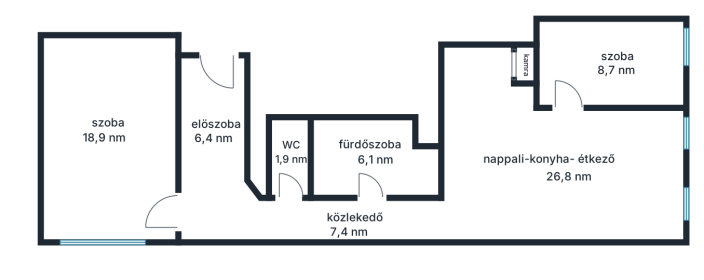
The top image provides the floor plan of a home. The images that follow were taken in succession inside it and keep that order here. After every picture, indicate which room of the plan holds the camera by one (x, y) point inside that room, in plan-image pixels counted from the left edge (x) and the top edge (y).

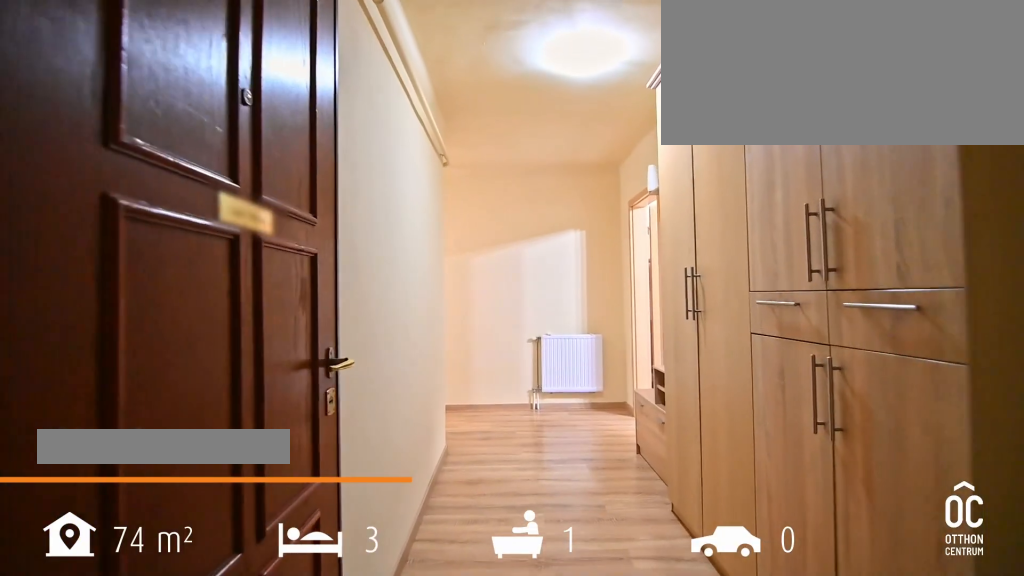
(211, 144)
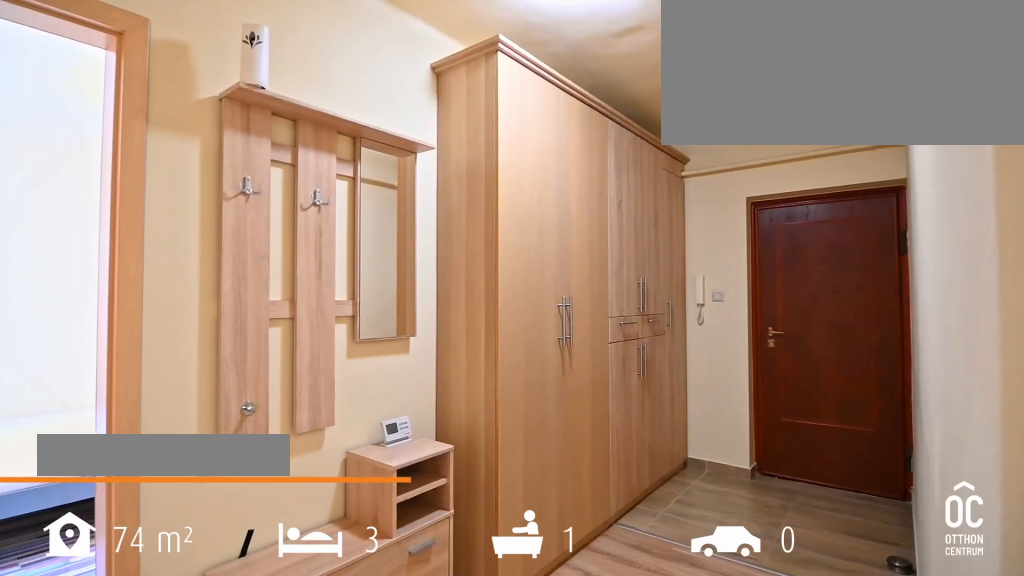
(211, 144)
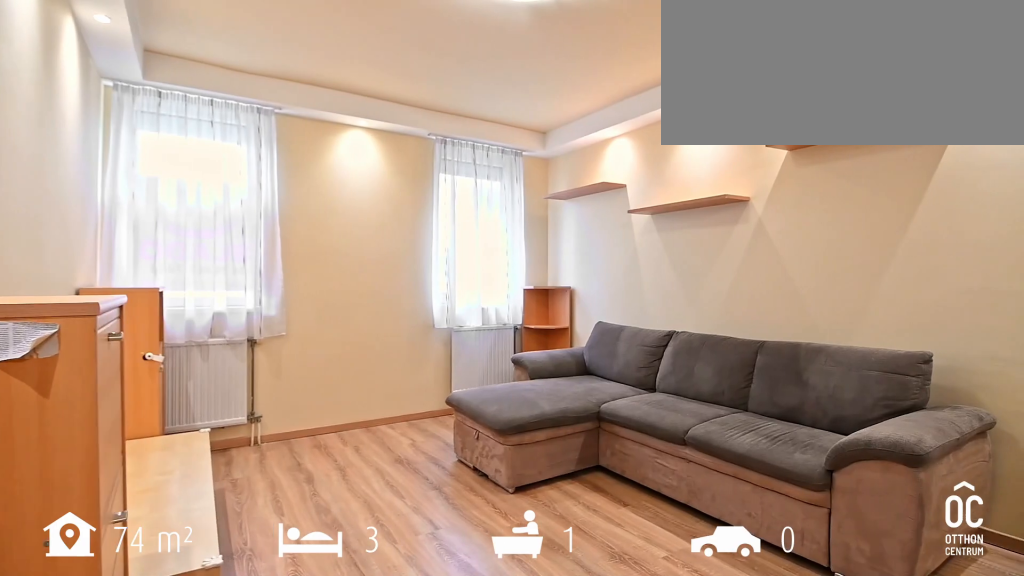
(561, 169)
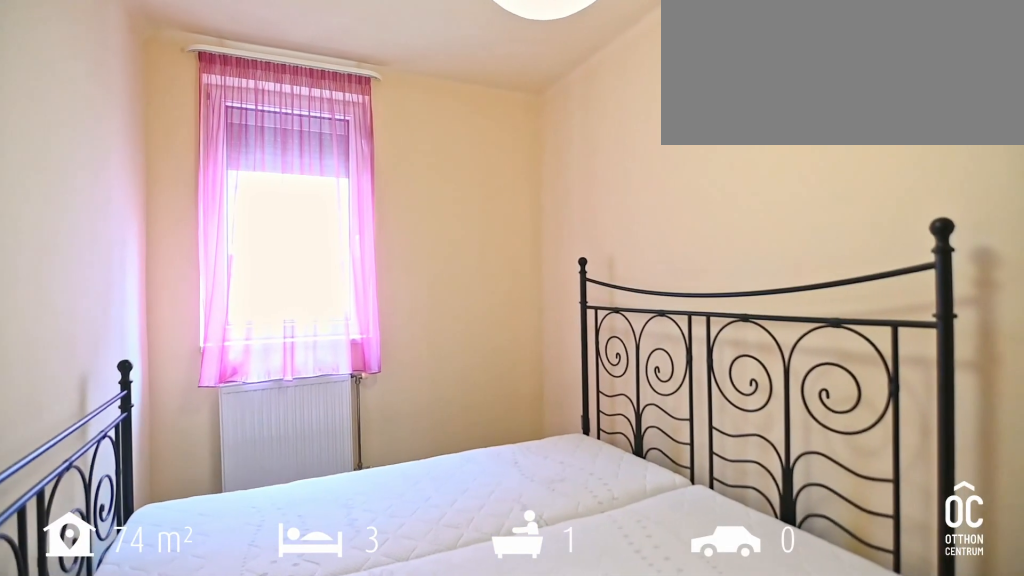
(610, 60)
